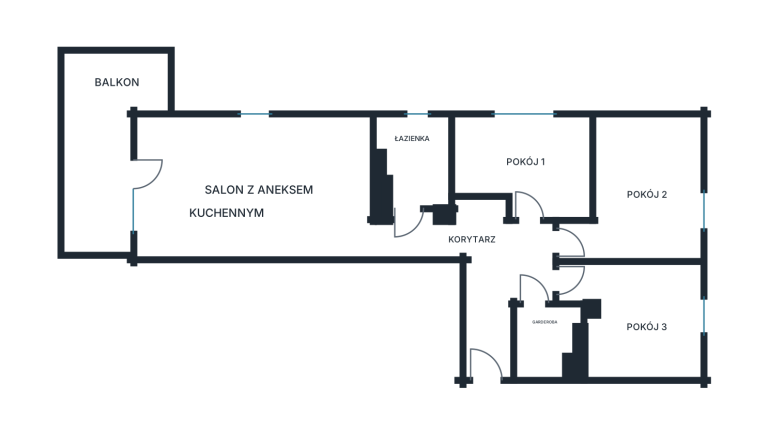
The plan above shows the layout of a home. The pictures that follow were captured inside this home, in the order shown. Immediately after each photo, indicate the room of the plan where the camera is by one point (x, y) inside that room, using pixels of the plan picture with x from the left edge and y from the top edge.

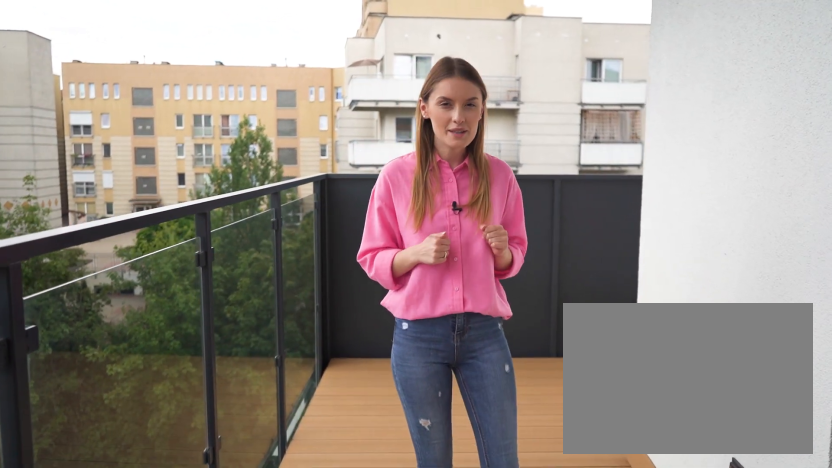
(107, 144)
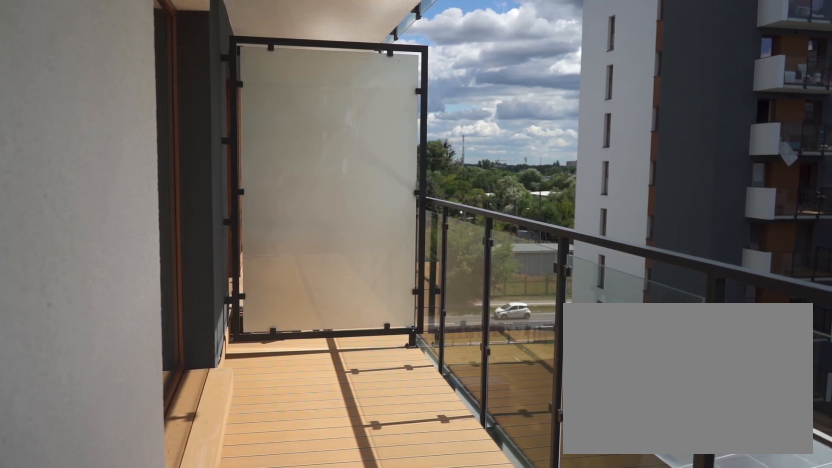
(106, 144)
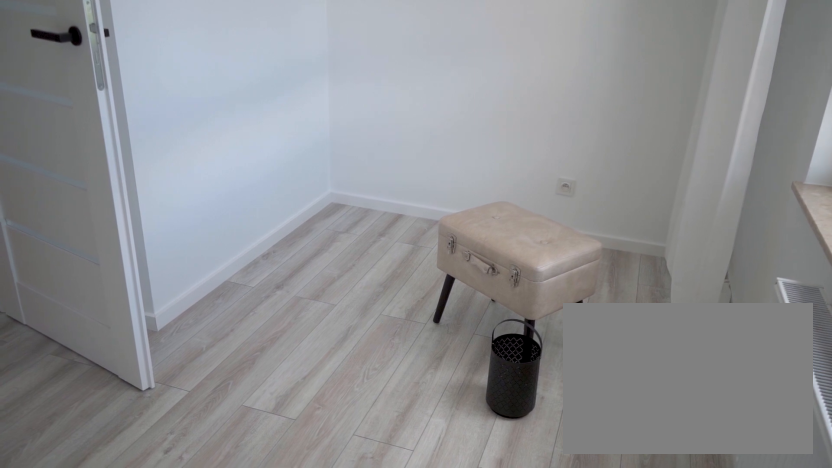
(527, 161)
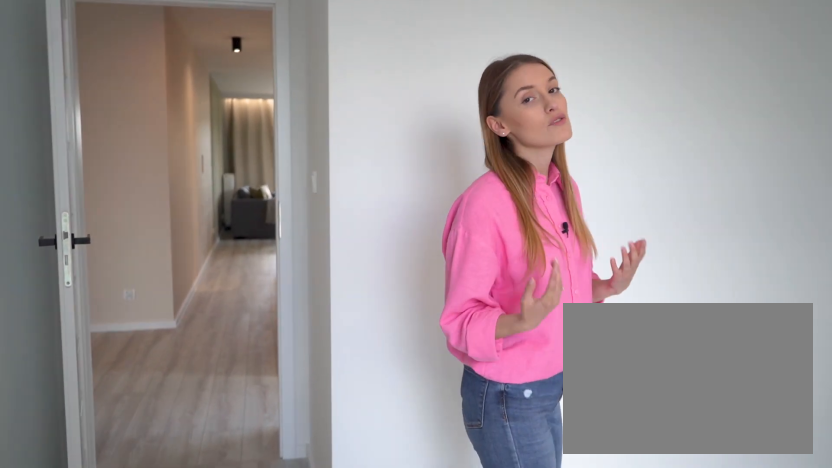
(644, 192)
